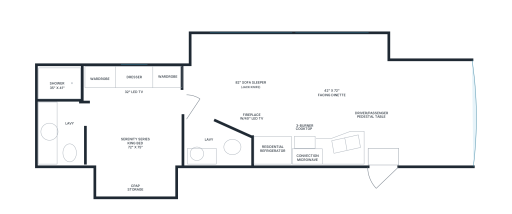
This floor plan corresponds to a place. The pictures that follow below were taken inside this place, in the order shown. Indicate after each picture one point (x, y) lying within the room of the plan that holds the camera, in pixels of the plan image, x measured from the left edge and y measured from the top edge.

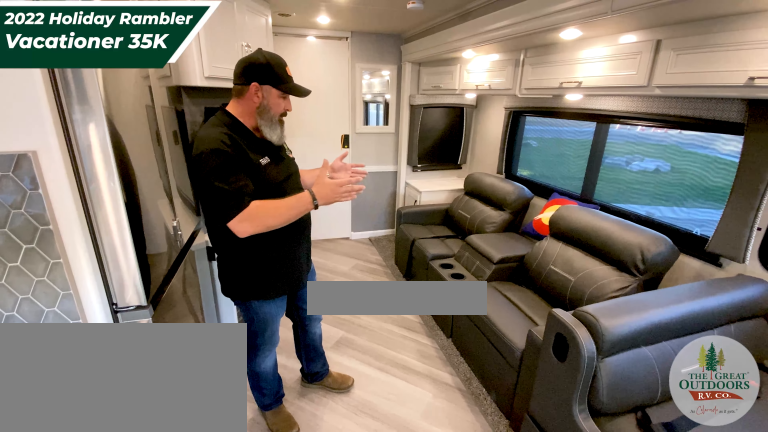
(287, 98)
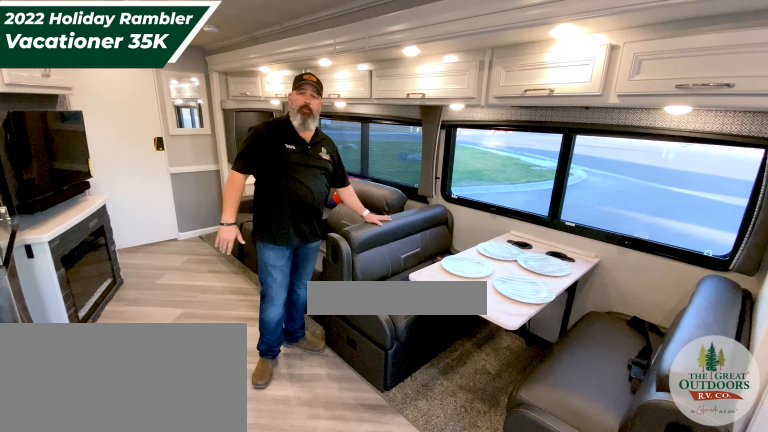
(287, 98)
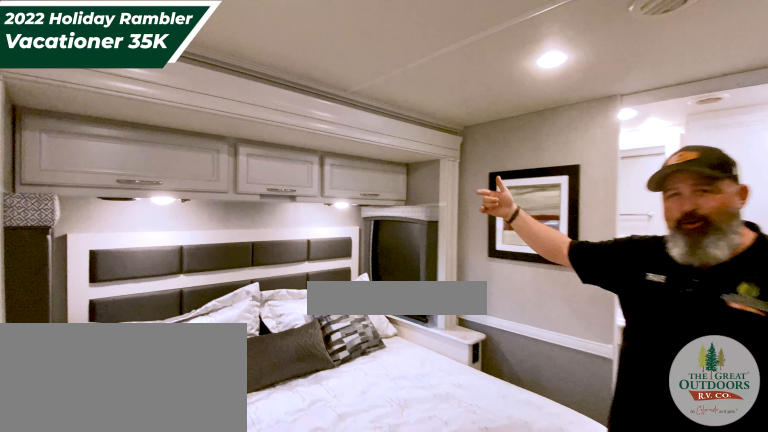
(133, 129)
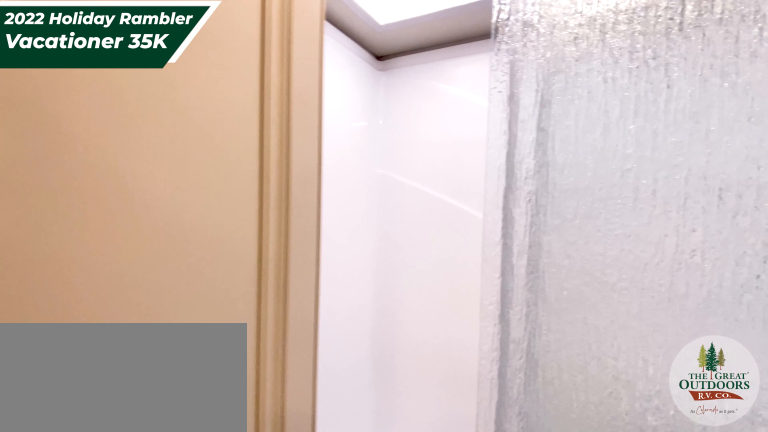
(61, 109)
